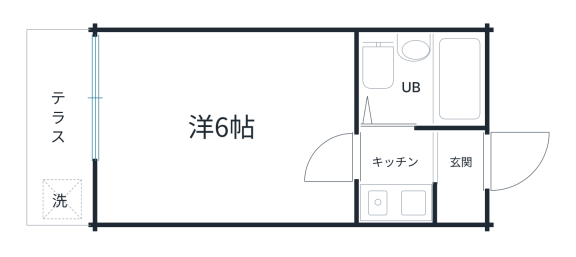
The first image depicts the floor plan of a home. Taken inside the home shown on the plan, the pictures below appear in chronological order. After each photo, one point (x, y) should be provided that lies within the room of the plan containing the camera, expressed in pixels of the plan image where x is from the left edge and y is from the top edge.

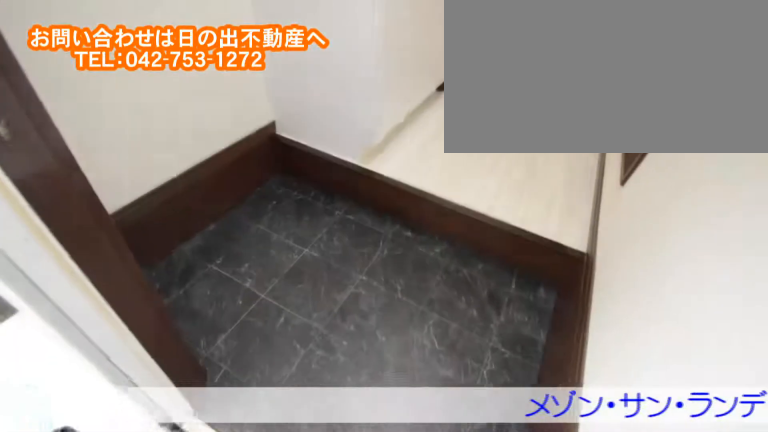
(441, 160)
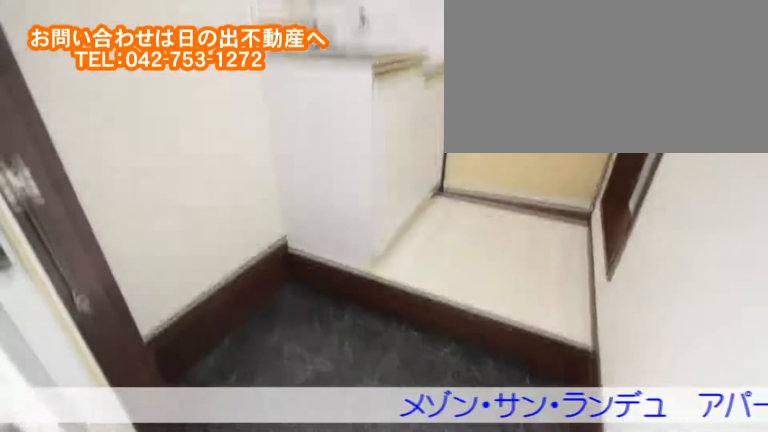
(441, 160)
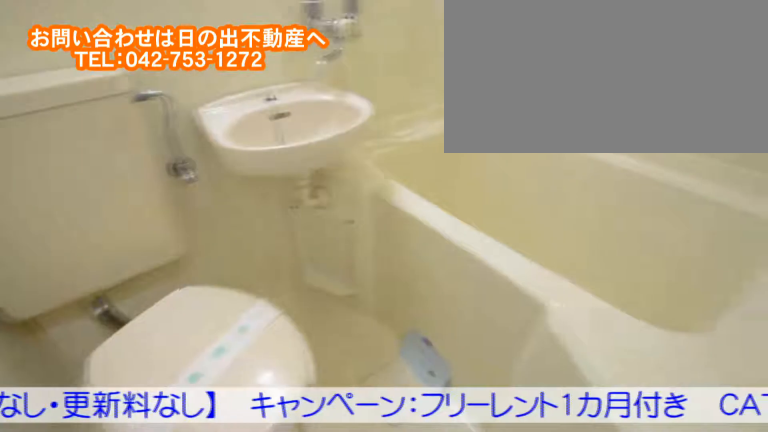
(448, 82)
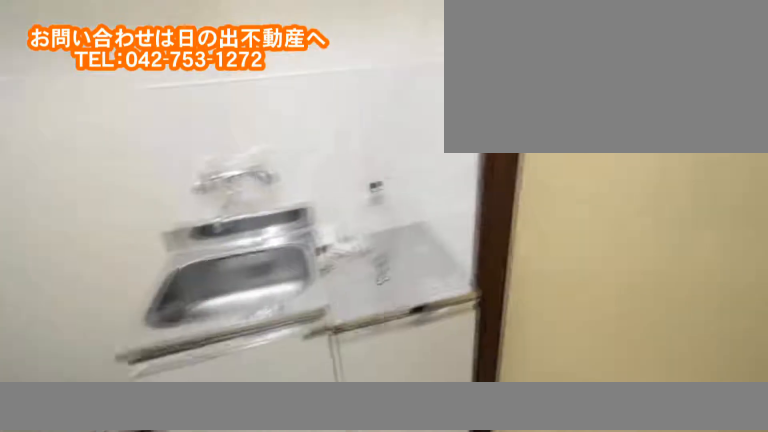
(396, 152)
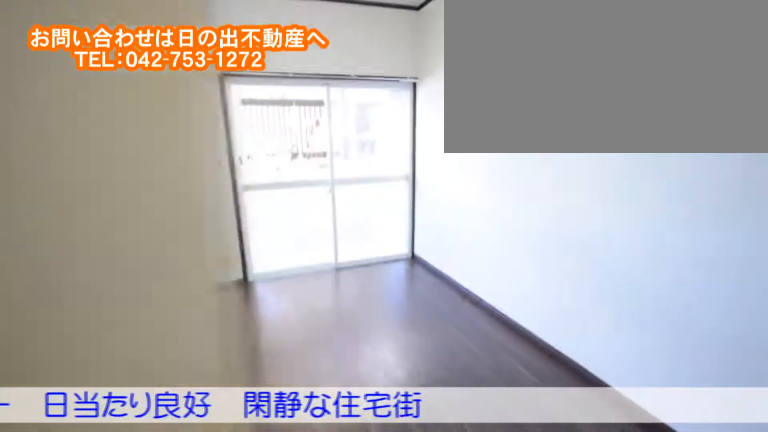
(157, 121)
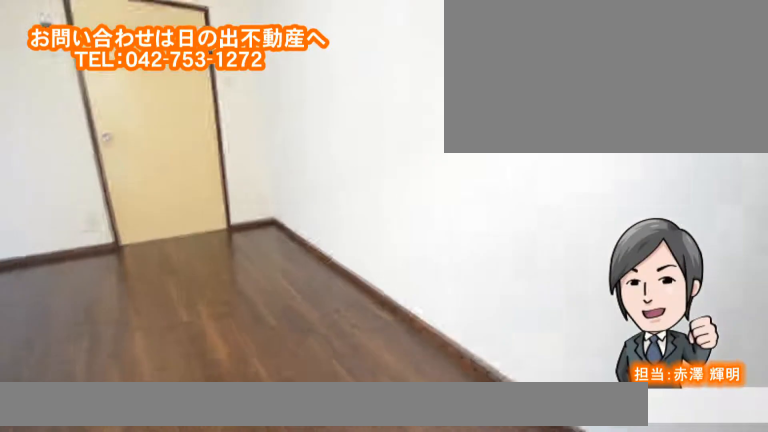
(156, 122)
